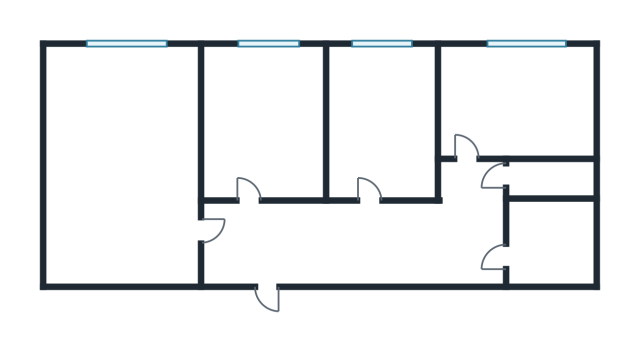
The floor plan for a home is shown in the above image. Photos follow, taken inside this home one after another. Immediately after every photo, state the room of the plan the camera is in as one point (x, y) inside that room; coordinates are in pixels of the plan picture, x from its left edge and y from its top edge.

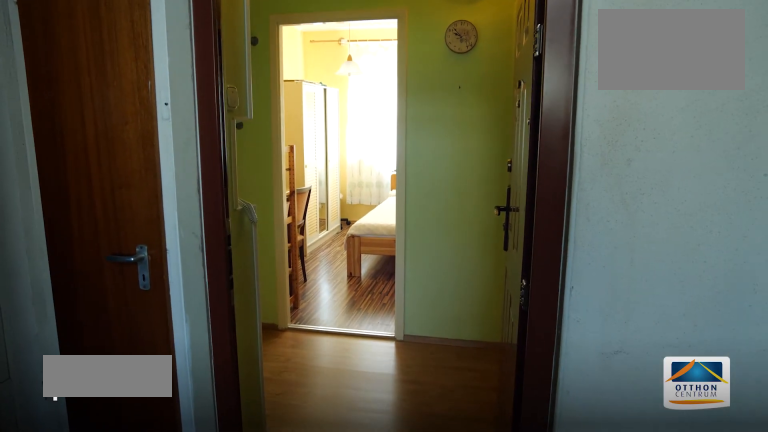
(342, 248)
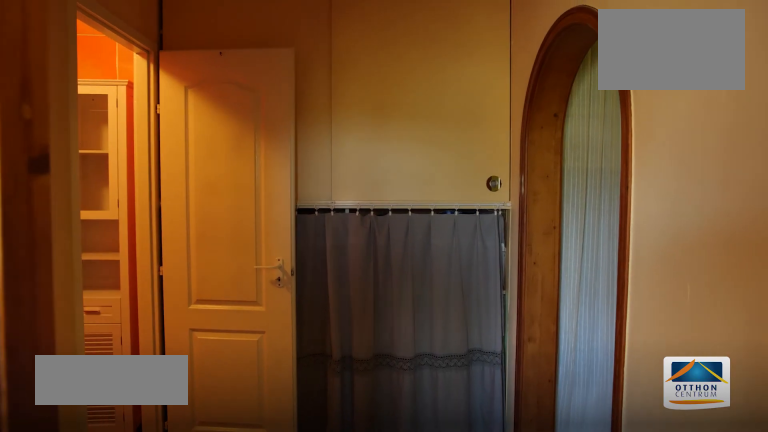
(465, 223)
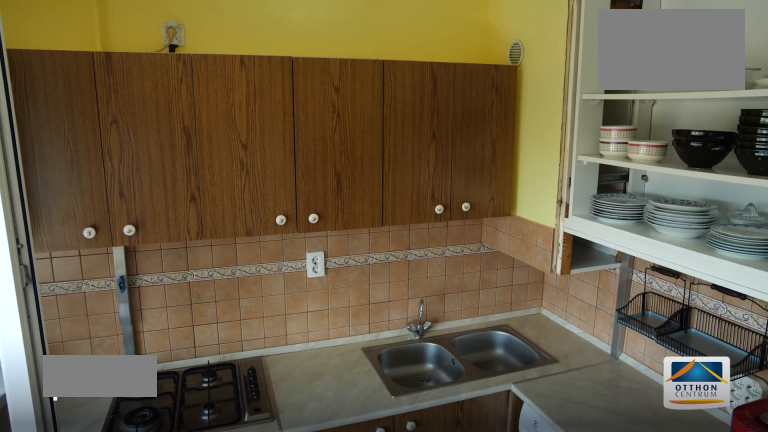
(521, 96)
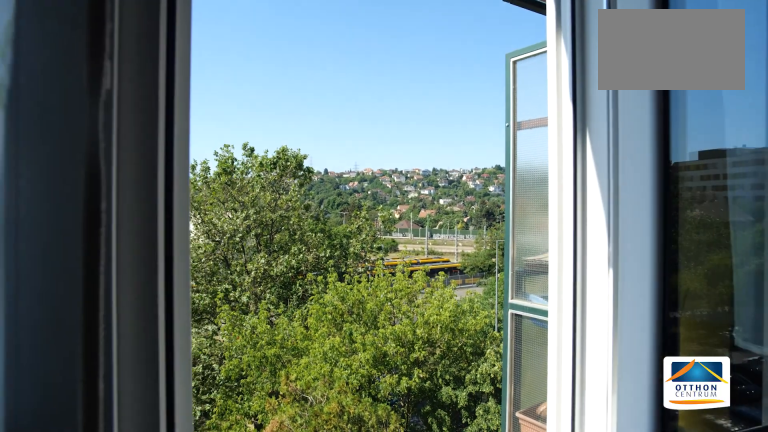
(522, 96)
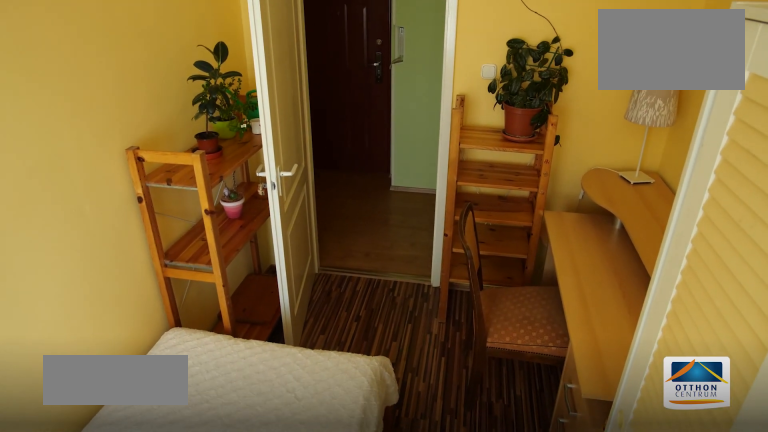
(266, 116)
